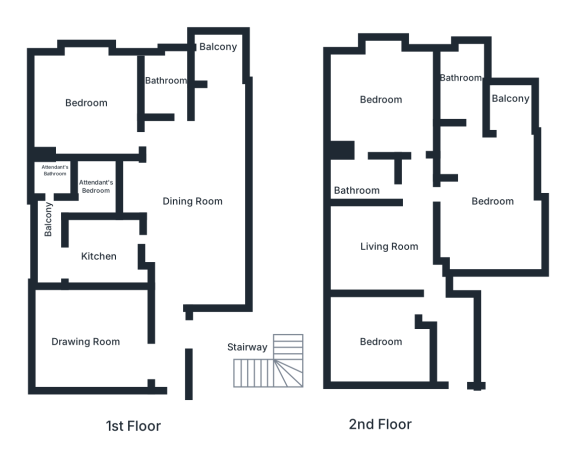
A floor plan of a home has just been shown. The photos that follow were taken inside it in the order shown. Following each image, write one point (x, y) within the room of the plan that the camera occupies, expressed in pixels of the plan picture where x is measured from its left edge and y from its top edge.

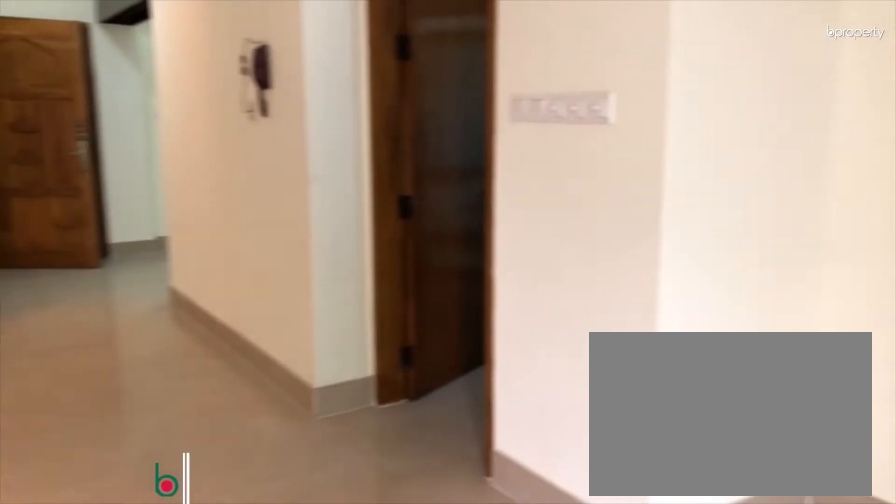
(193, 193)
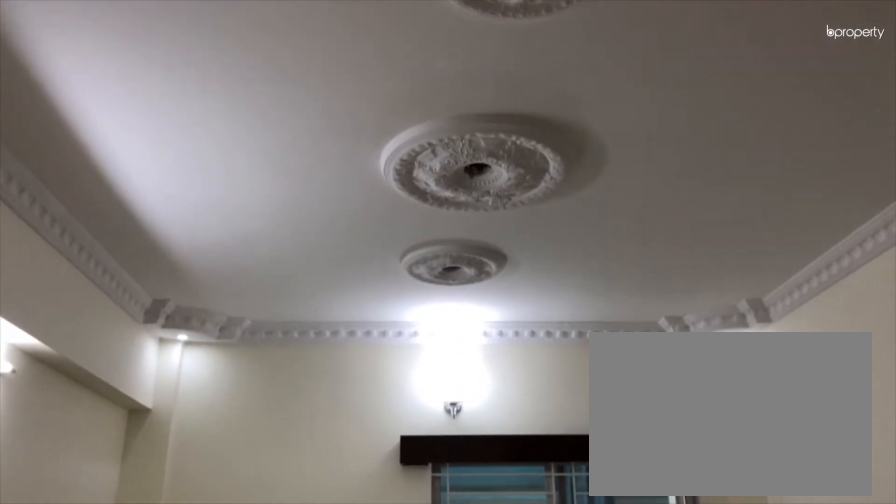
(89, 334)
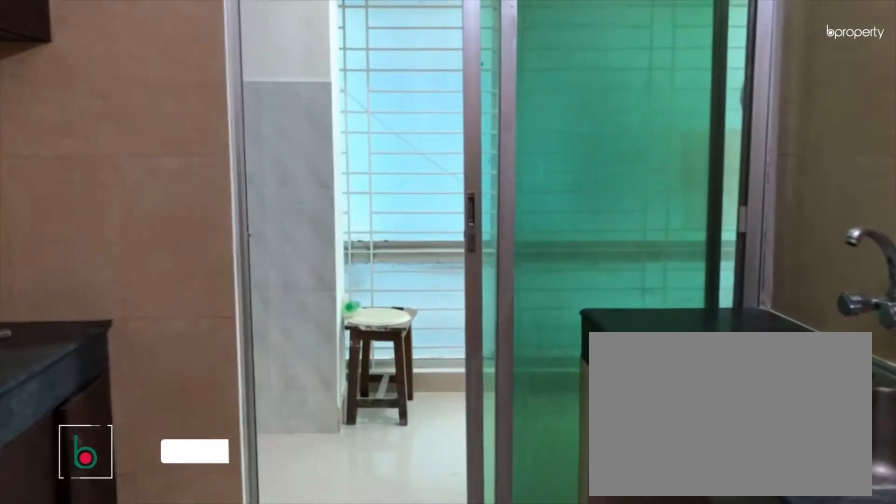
(98, 255)
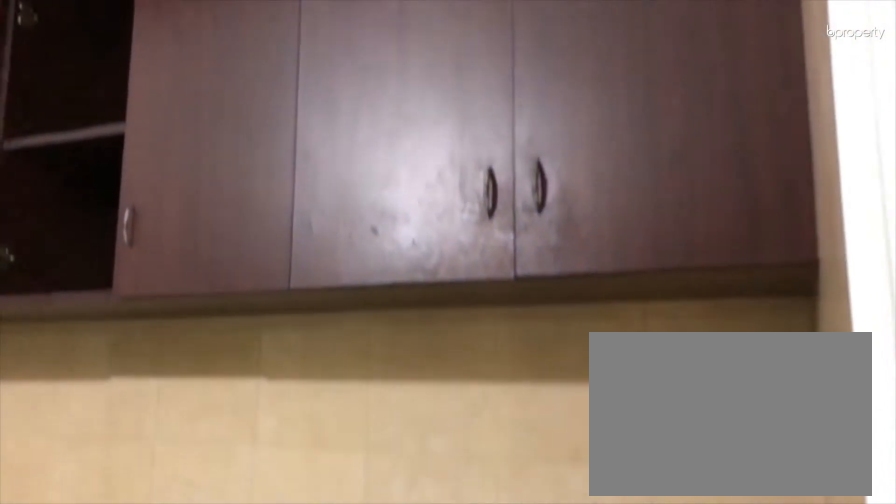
(98, 254)
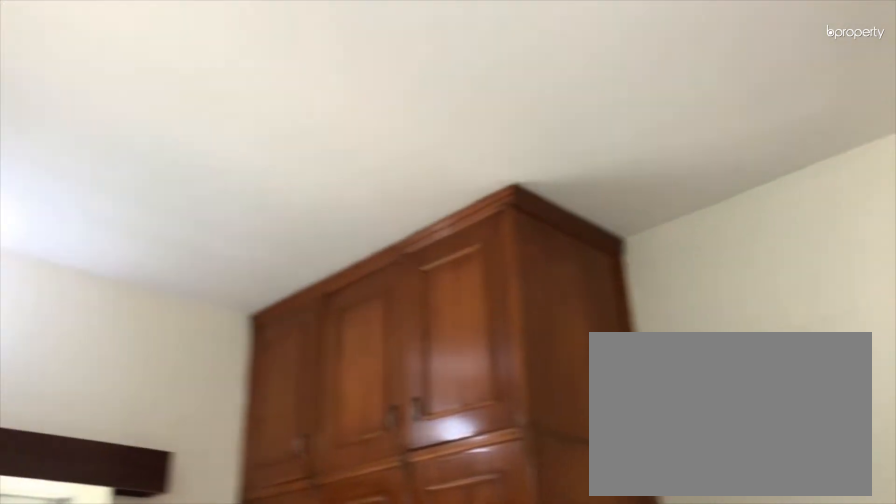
(89, 102)
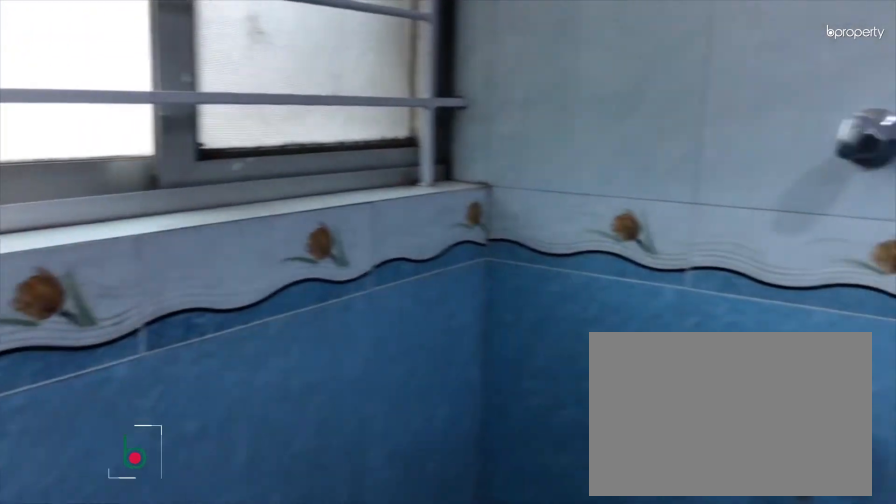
(163, 81)
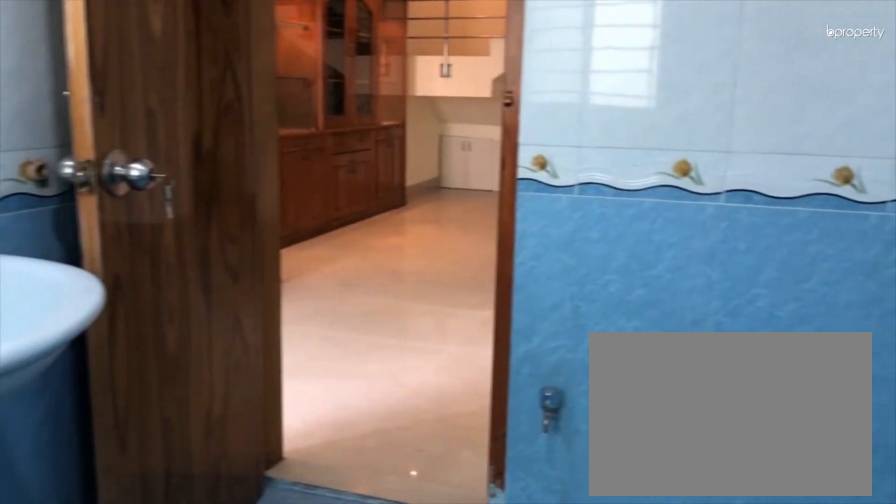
(163, 81)
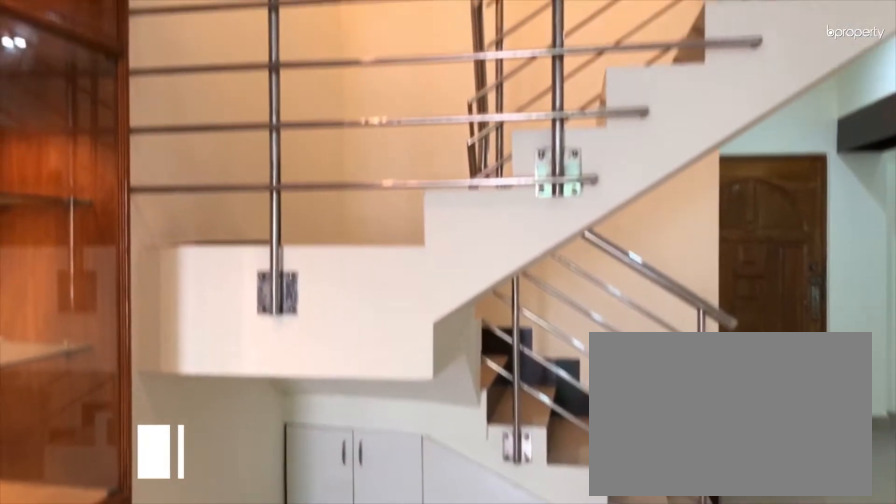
(239, 369)
